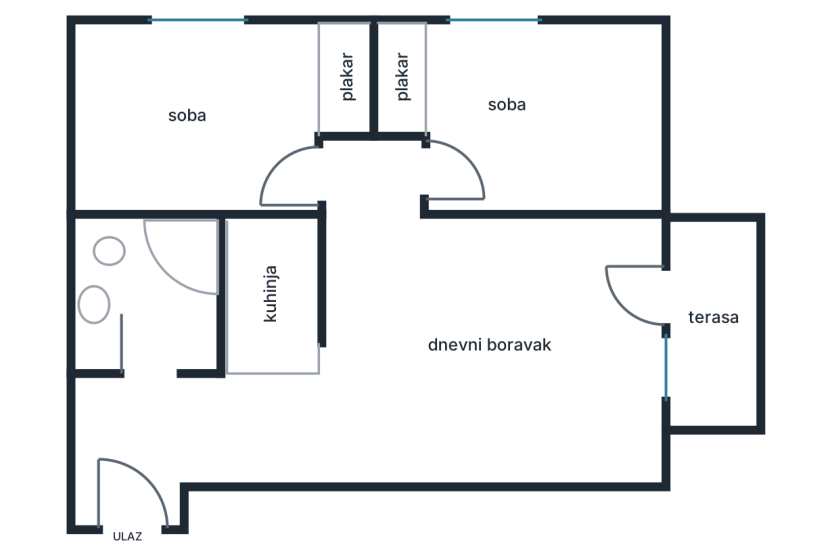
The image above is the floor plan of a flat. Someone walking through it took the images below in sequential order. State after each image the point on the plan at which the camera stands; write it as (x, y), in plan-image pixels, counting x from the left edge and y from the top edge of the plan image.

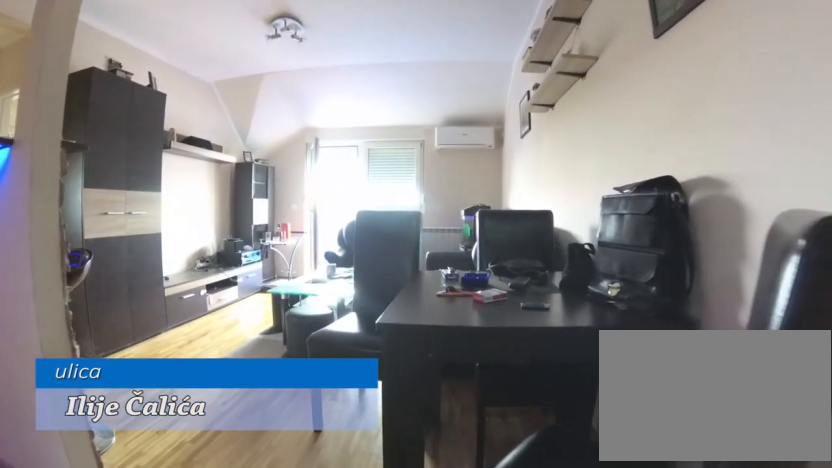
(229, 445)
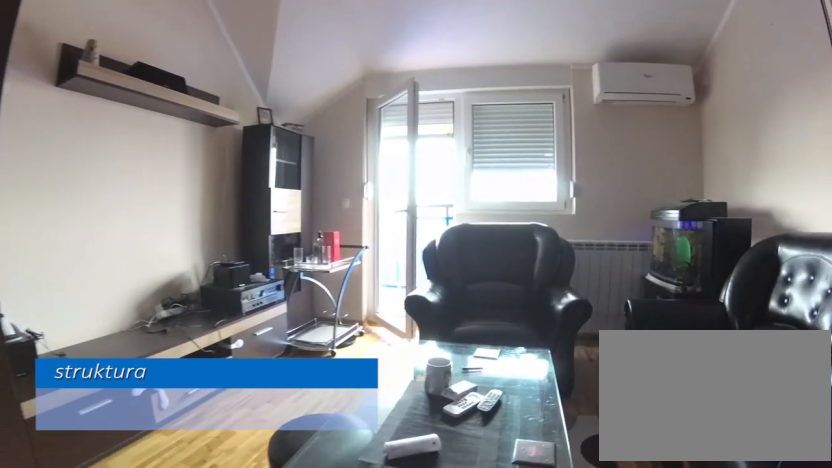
(418, 365)
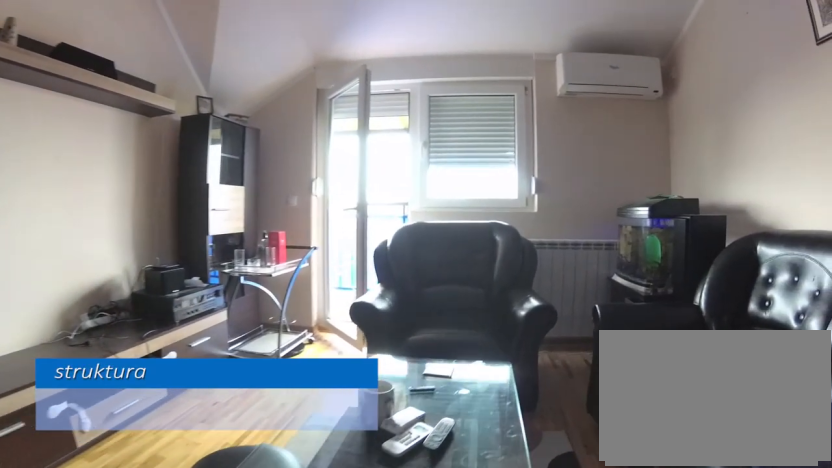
(427, 364)
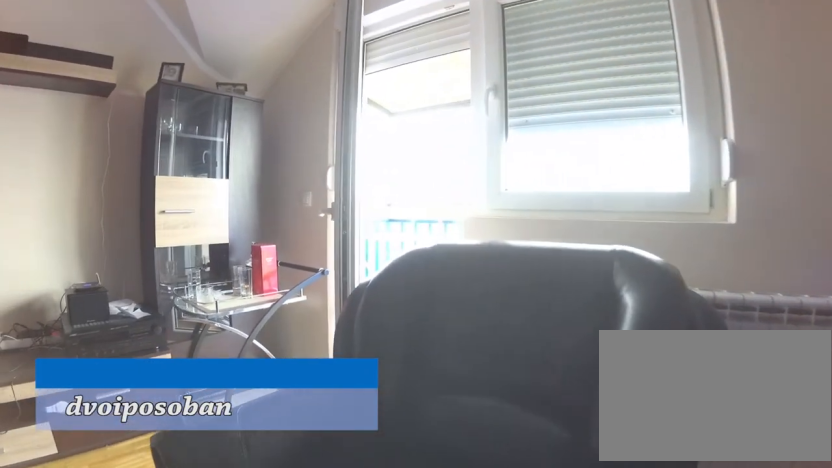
(505, 372)
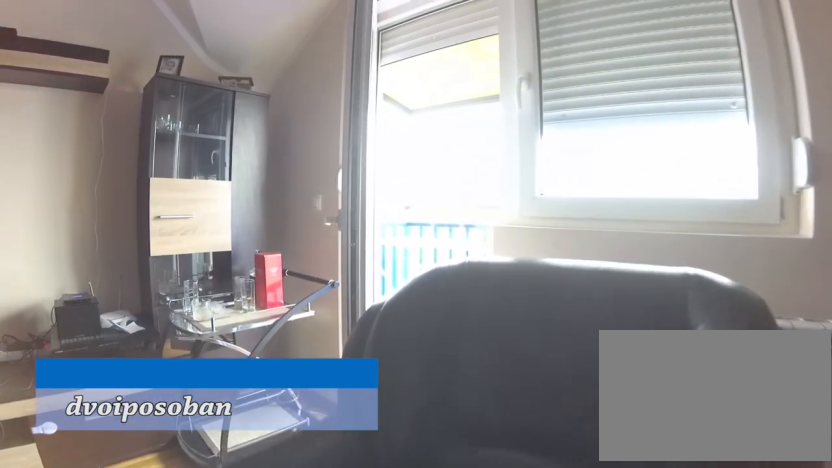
(513, 369)
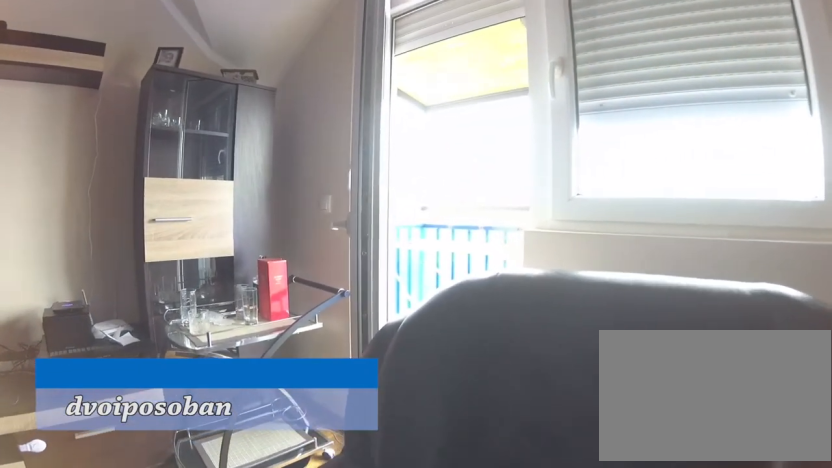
(522, 367)
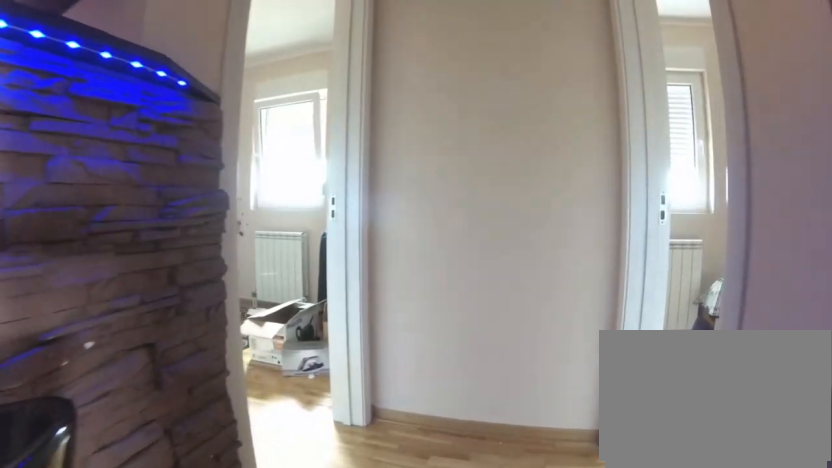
(369, 269)
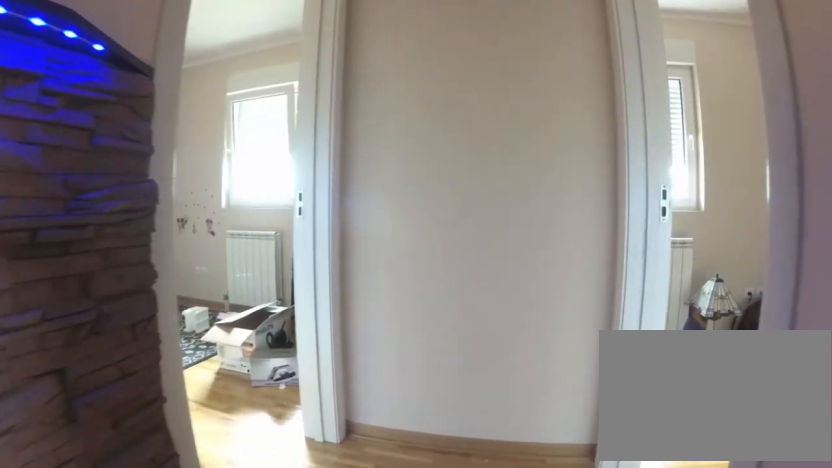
(366, 261)
